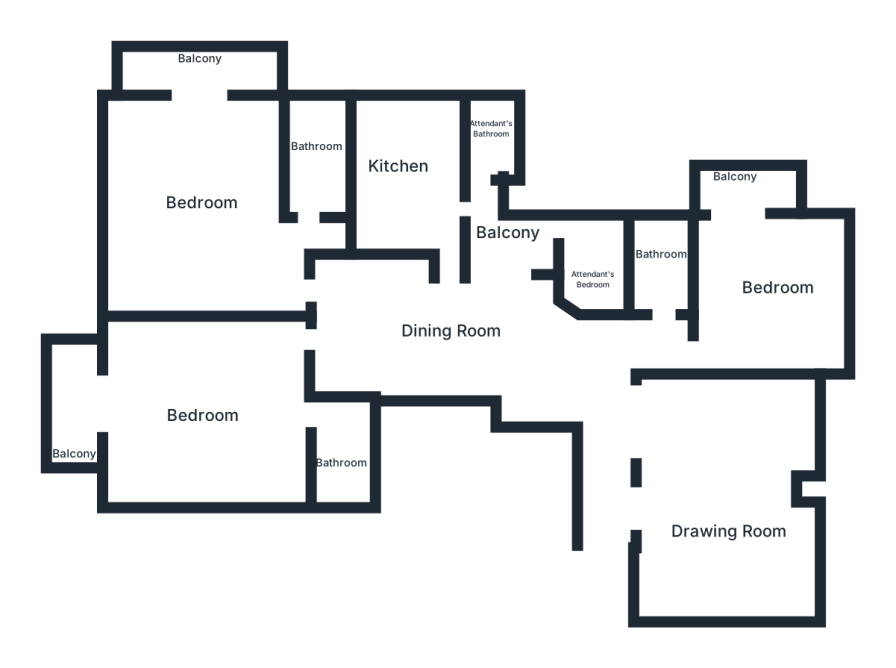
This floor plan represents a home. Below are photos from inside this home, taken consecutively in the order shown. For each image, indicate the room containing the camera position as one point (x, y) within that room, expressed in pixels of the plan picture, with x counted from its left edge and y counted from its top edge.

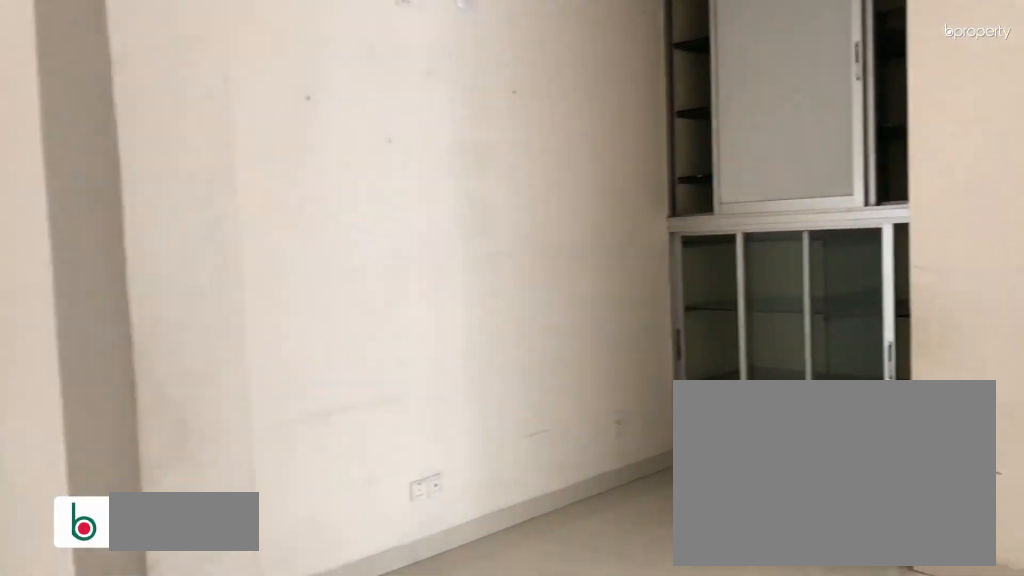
(716, 503)
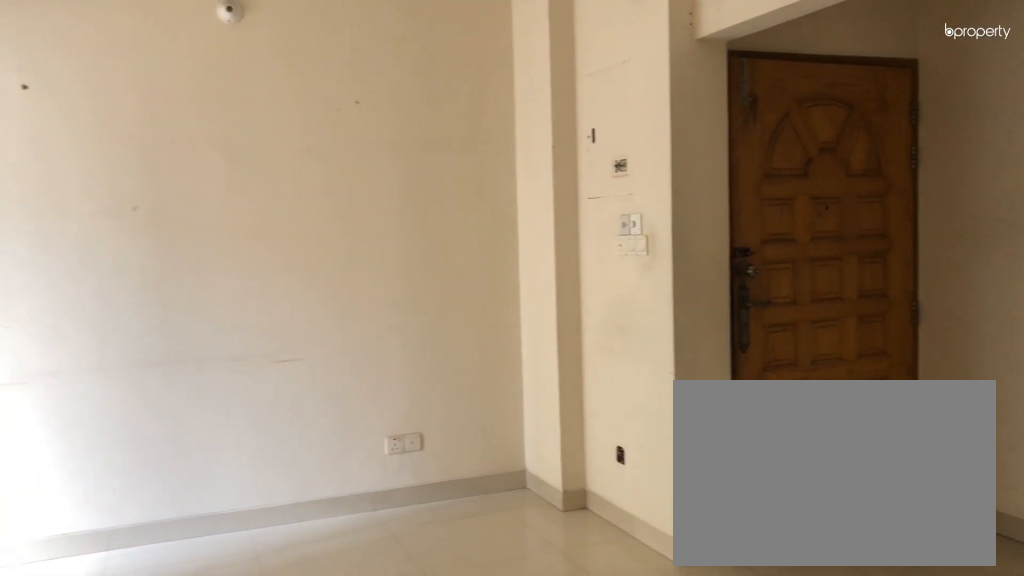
(716, 504)
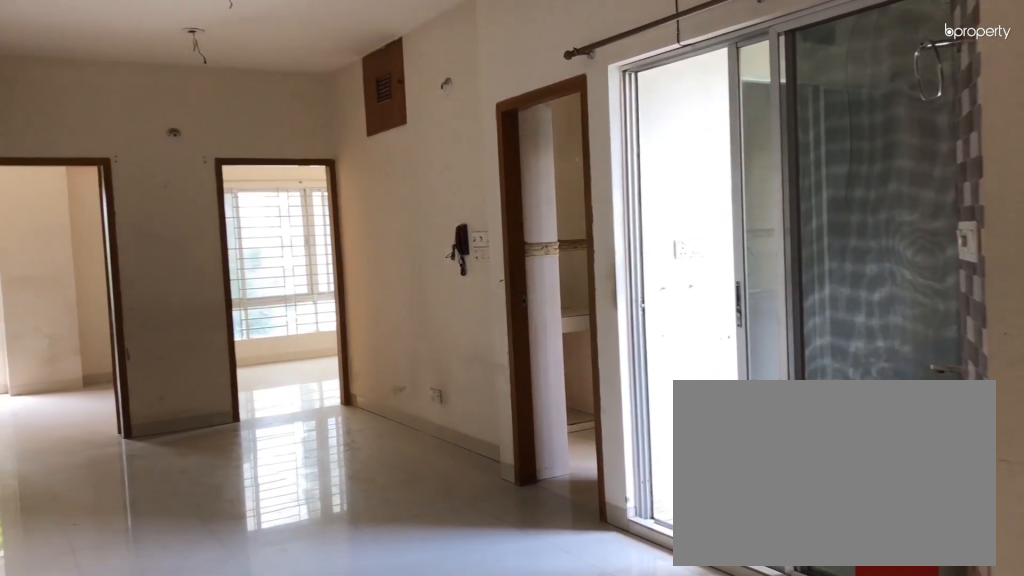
(437, 322)
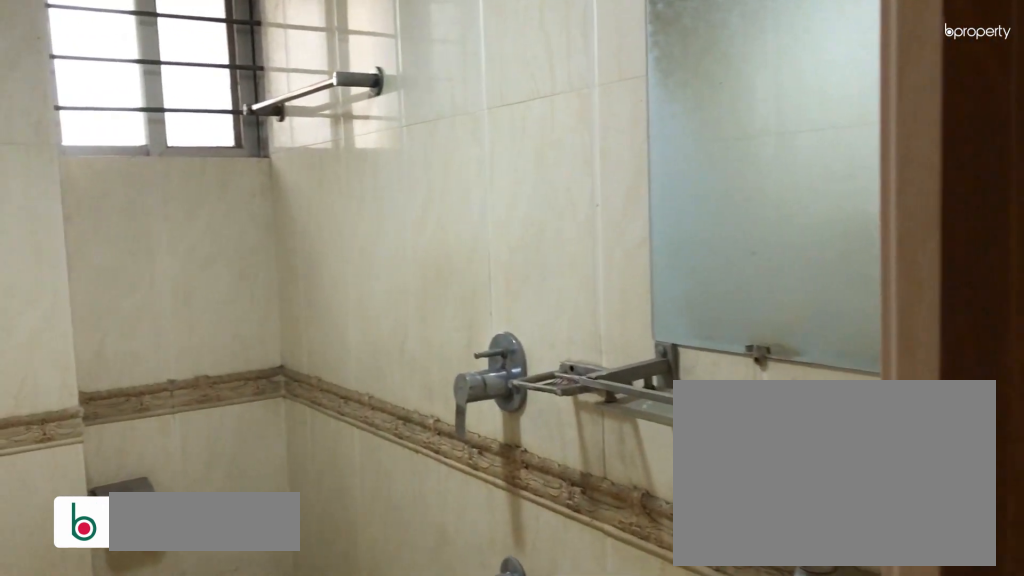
(663, 262)
